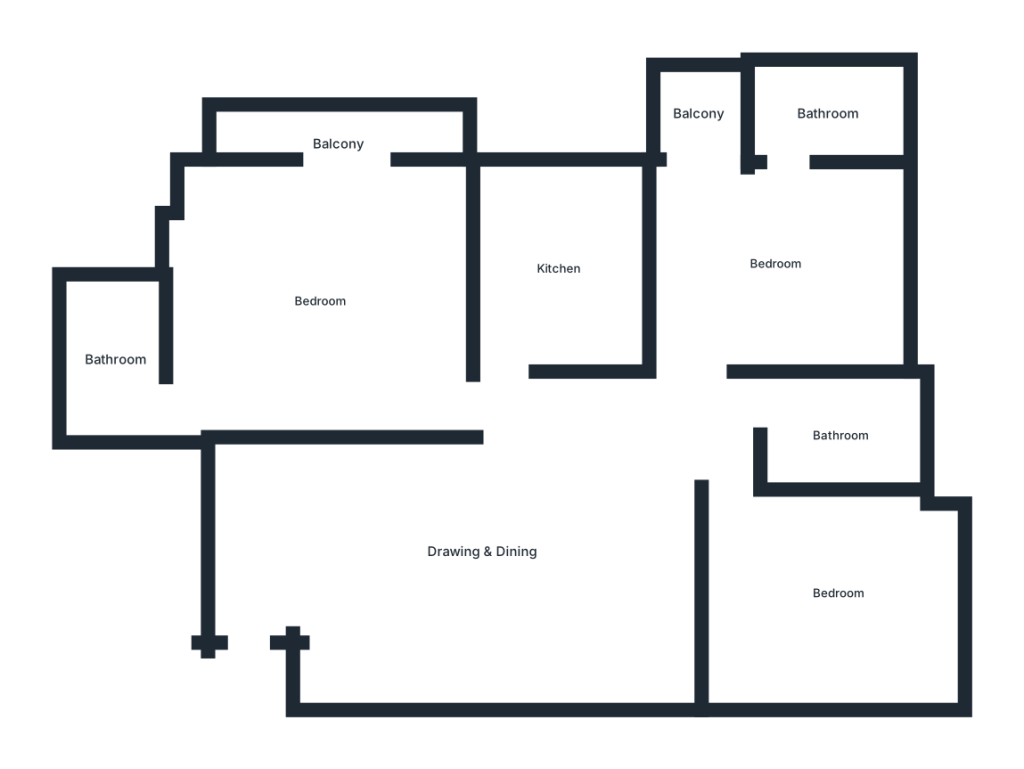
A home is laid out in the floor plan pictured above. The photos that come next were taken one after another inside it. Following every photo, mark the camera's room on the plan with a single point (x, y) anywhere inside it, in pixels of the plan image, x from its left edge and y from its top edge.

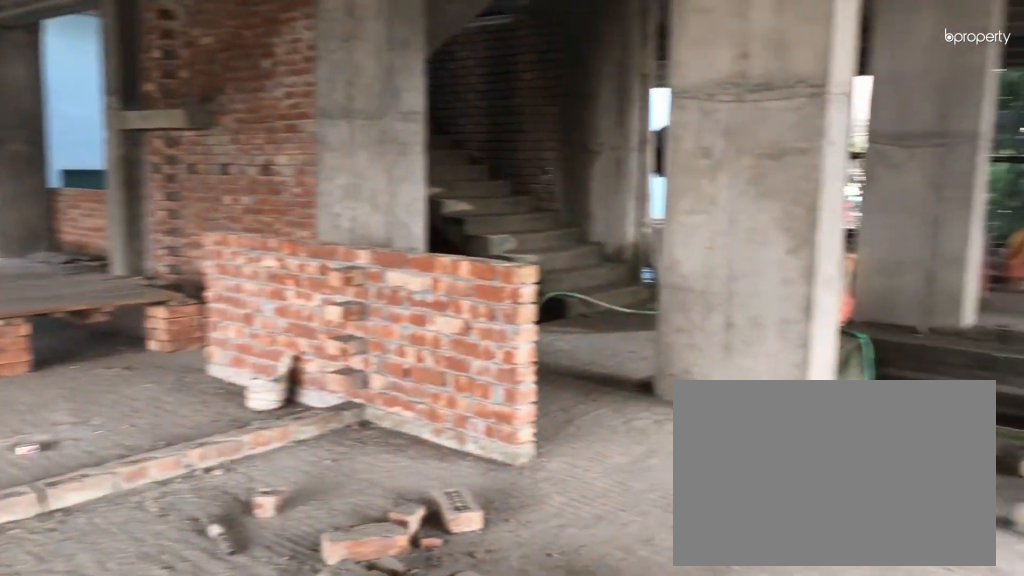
(482, 557)
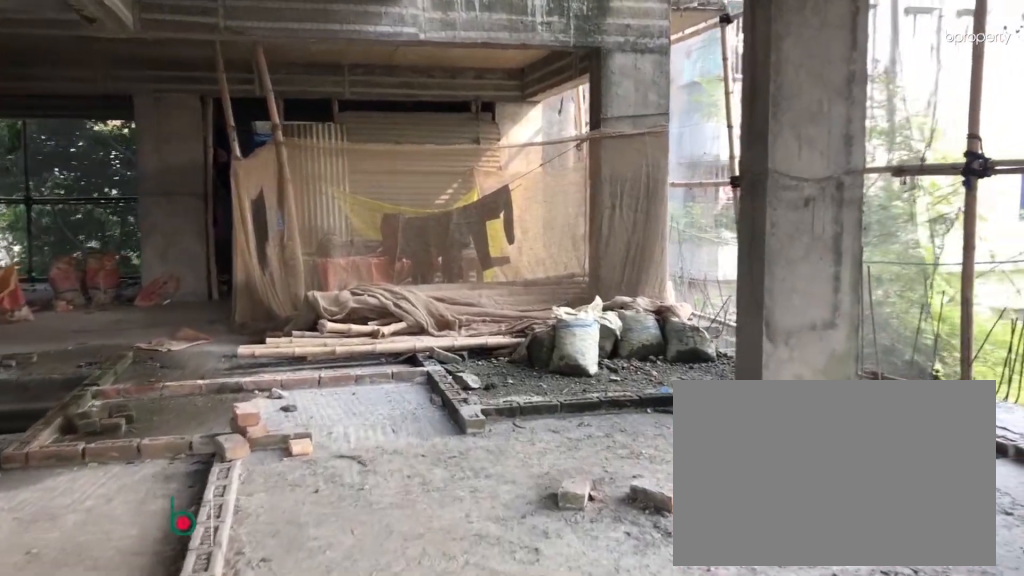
(318, 300)
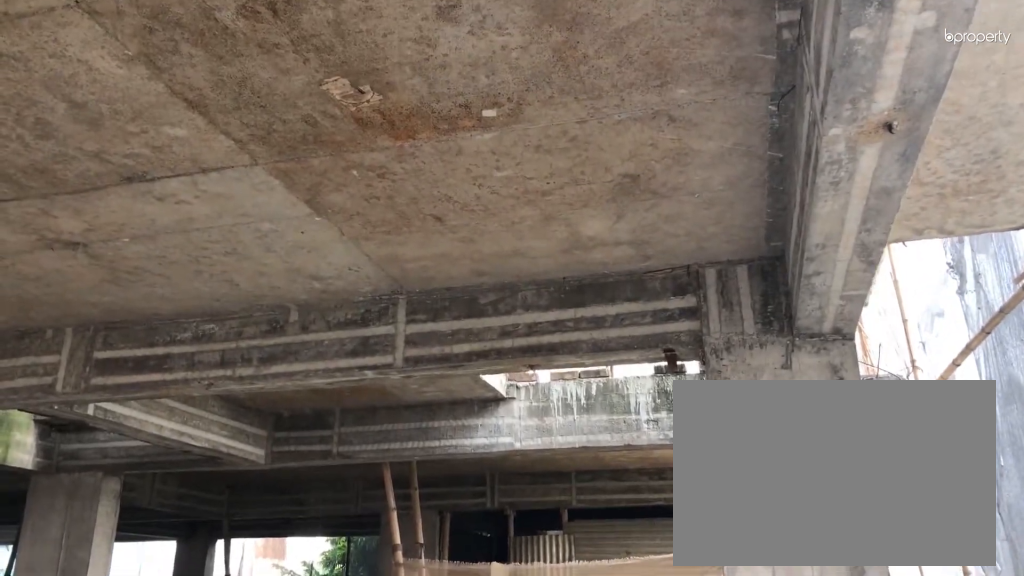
(317, 300)
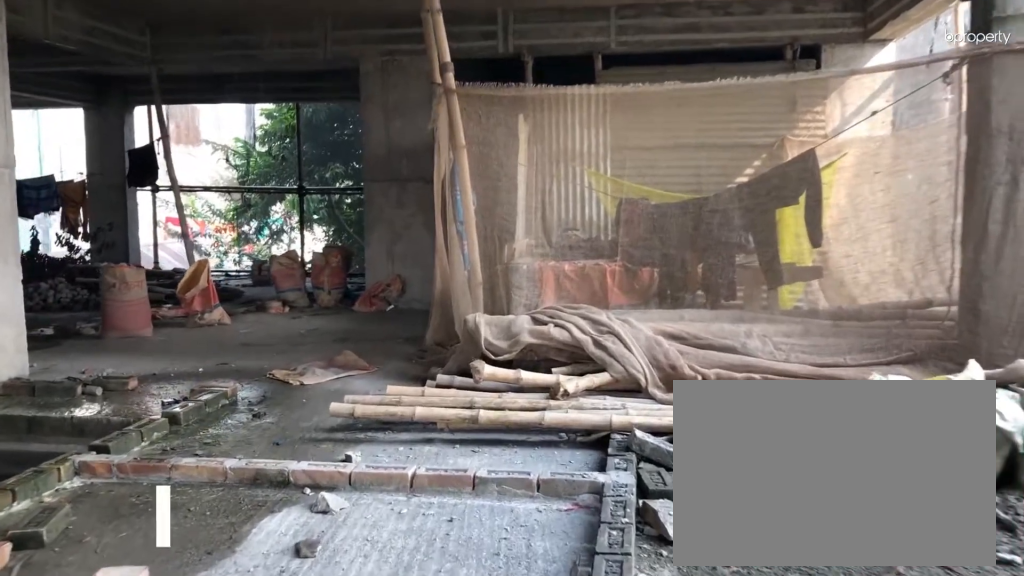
(114, 357)
